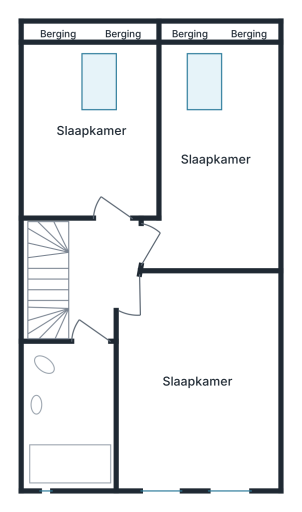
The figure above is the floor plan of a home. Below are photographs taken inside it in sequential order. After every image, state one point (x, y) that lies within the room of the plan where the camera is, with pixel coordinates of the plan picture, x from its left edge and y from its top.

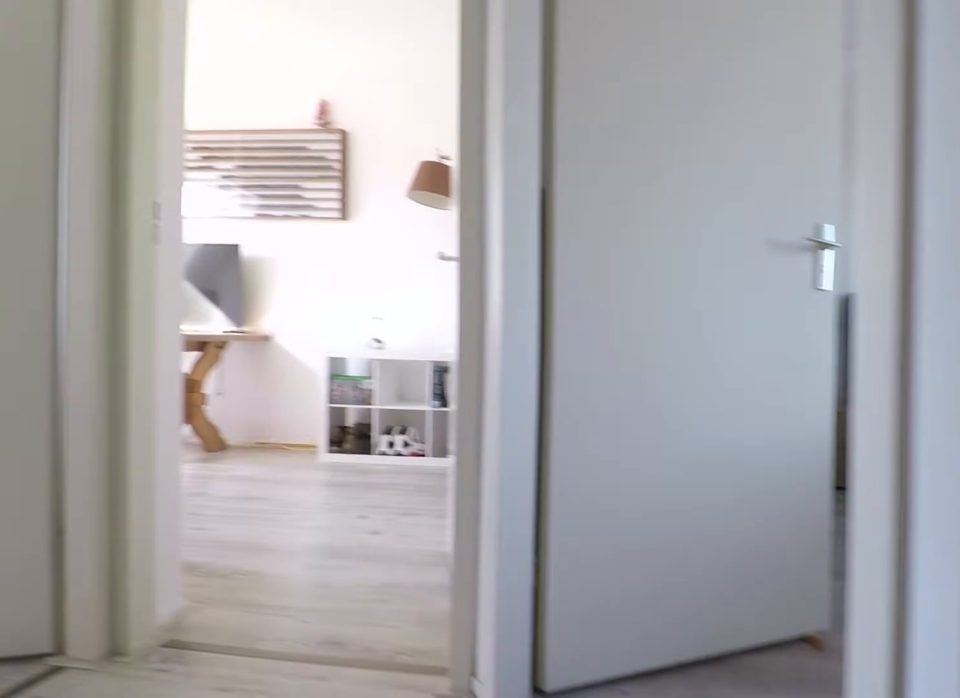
(88, 293)
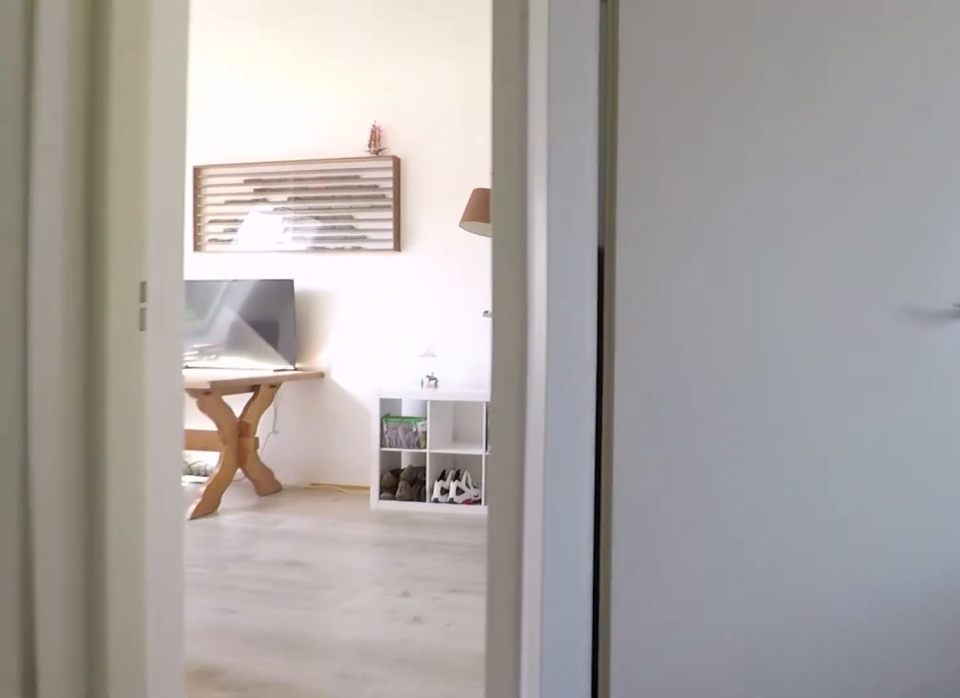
(88, 293)
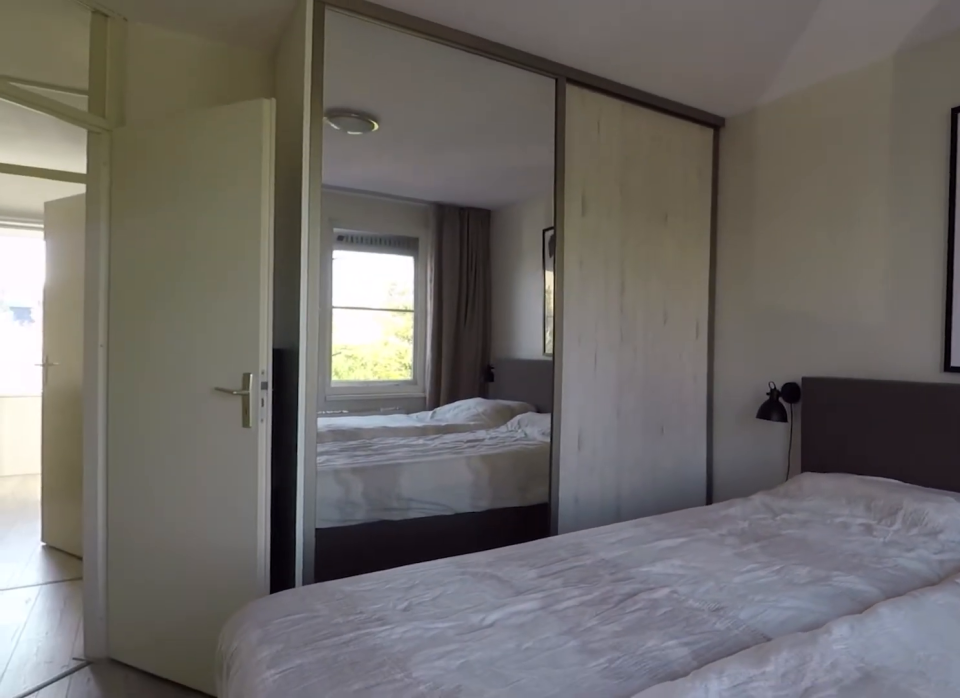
(199, 433)
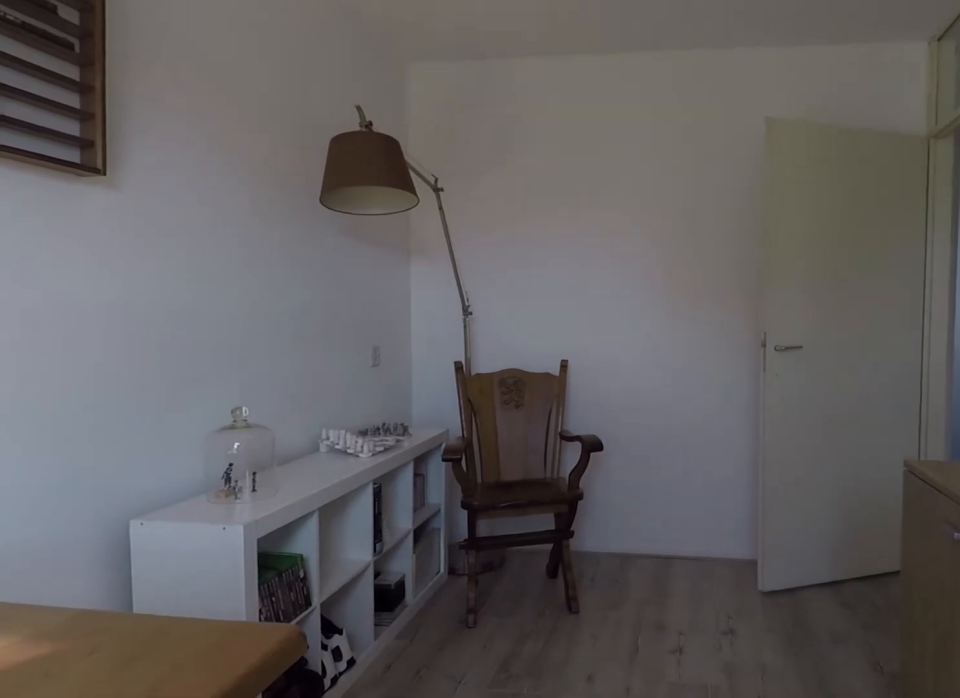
(272, 162)
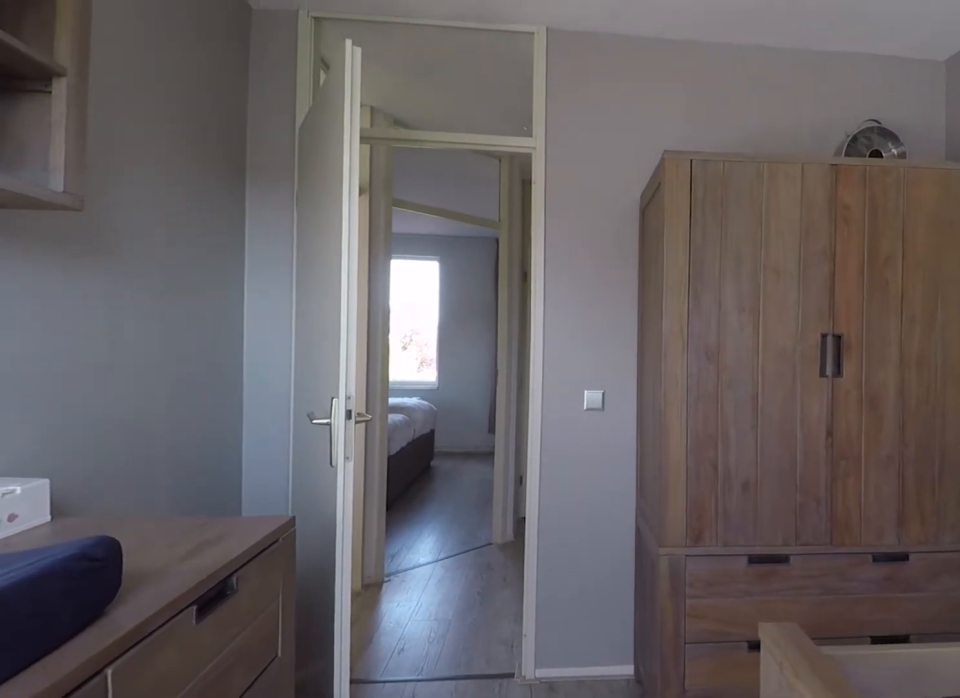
(92, 75)
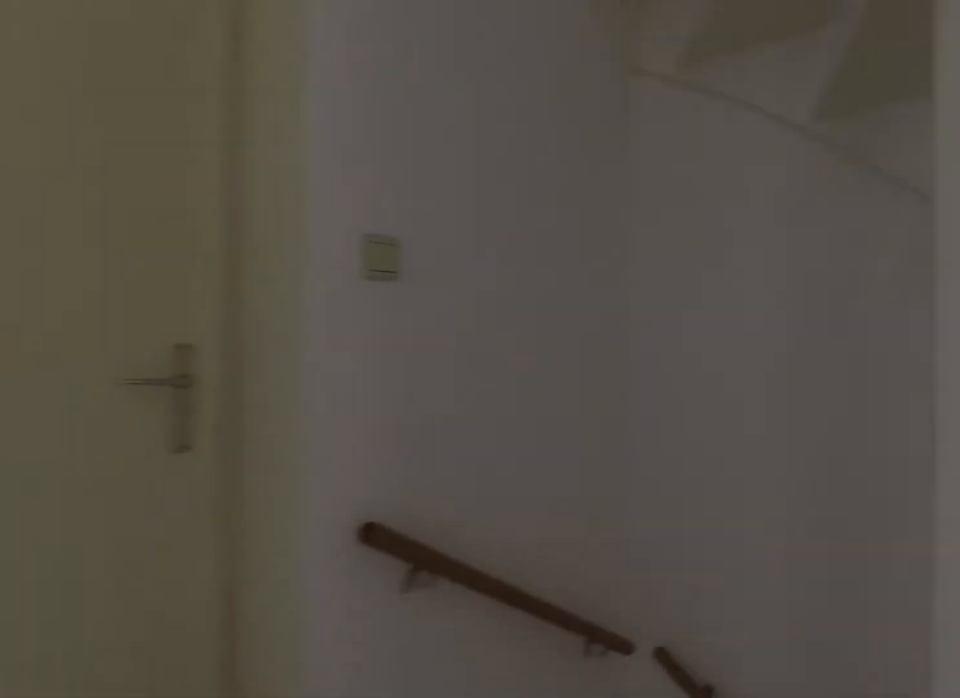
(88, 293)
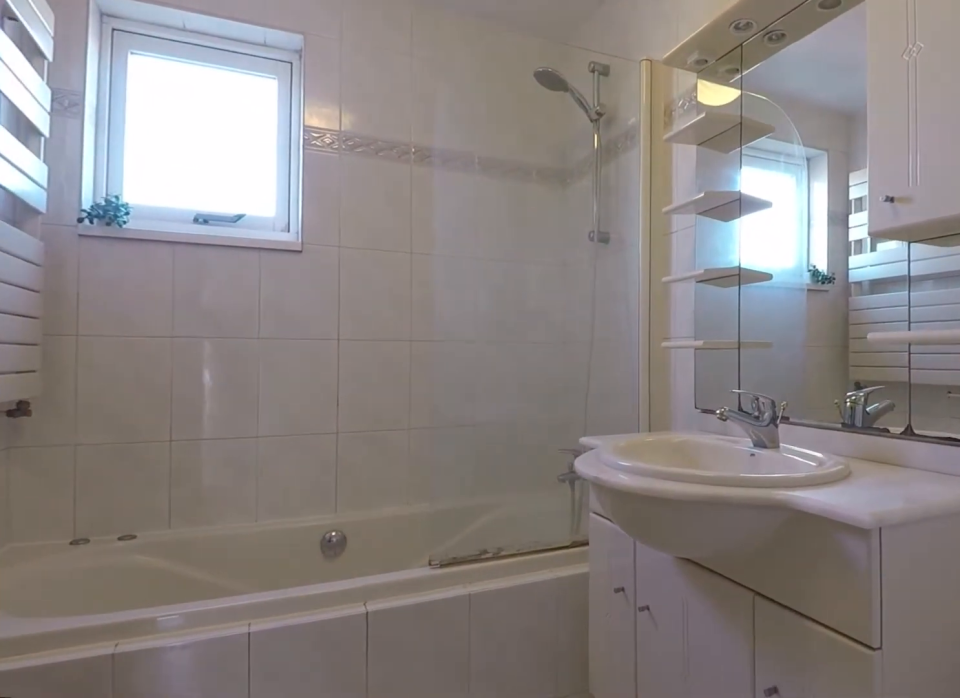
(70, 415)
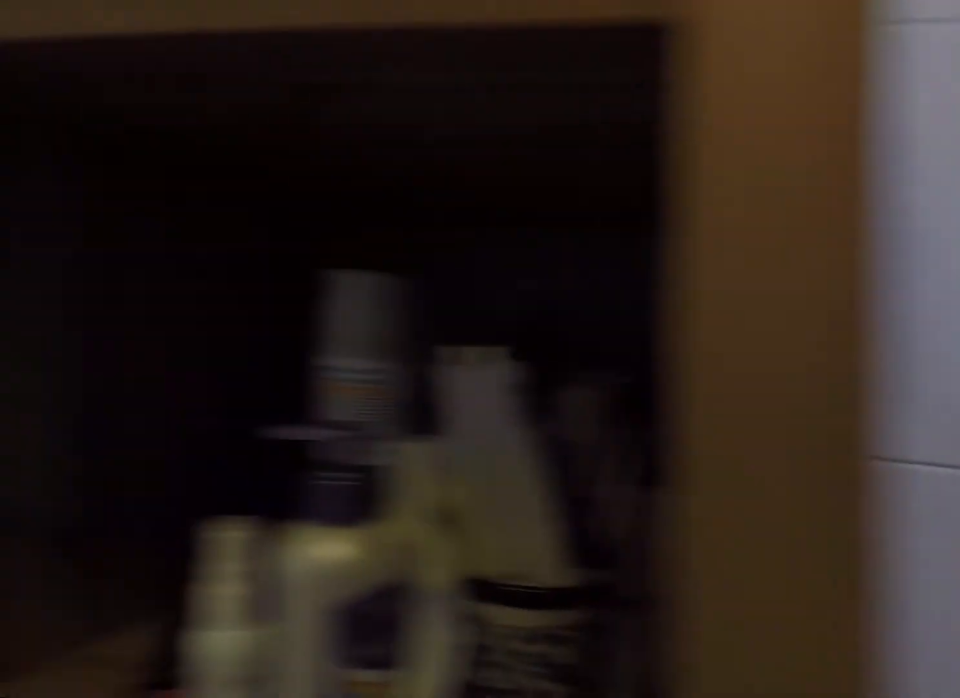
(70, 415)
